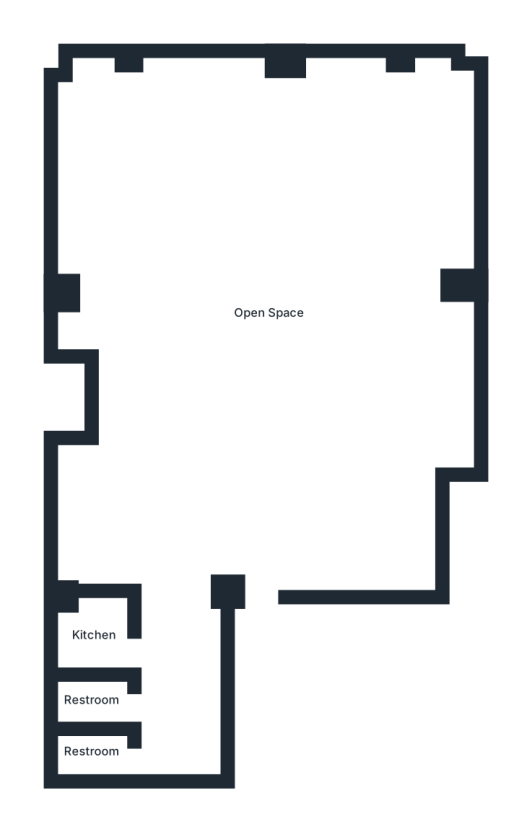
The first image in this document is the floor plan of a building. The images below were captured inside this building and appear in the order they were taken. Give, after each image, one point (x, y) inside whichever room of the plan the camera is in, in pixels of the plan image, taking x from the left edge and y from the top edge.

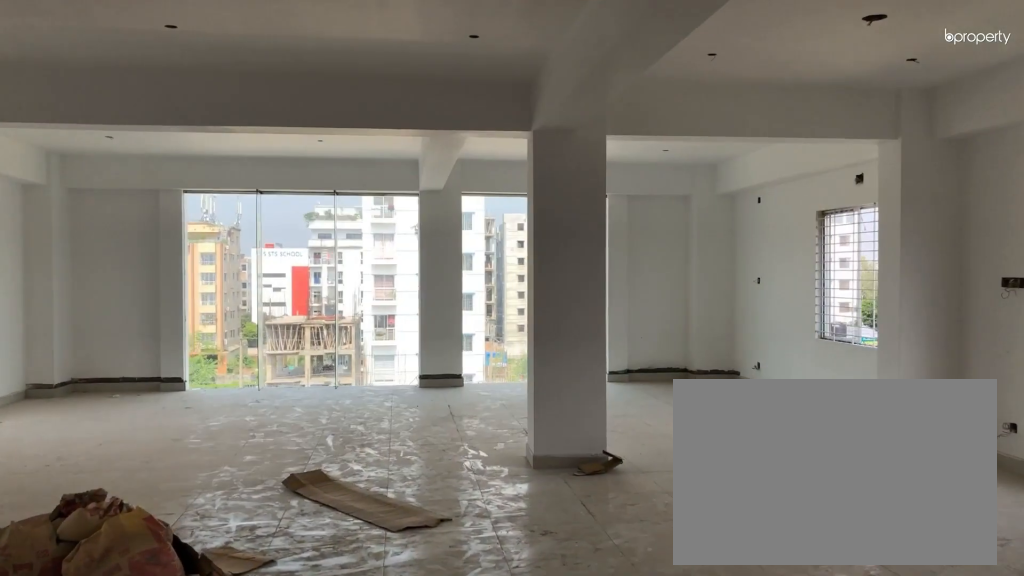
(262, 545)
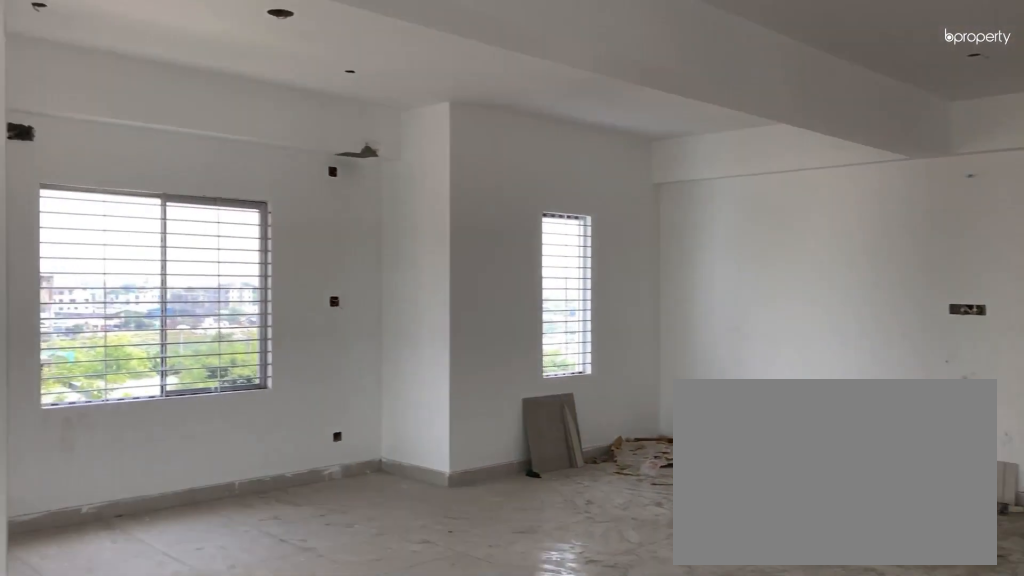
(268, 316)
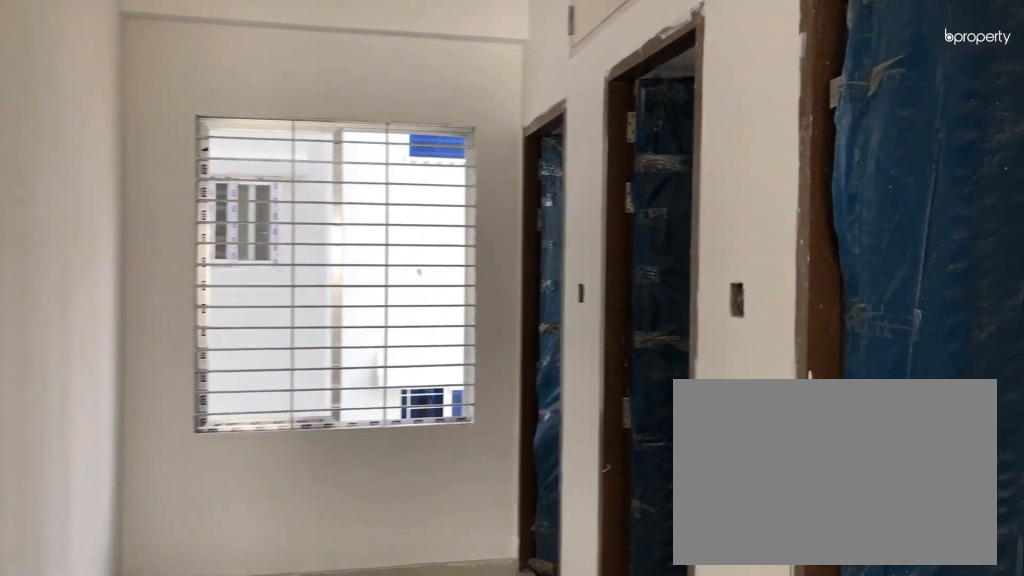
(170, 641)
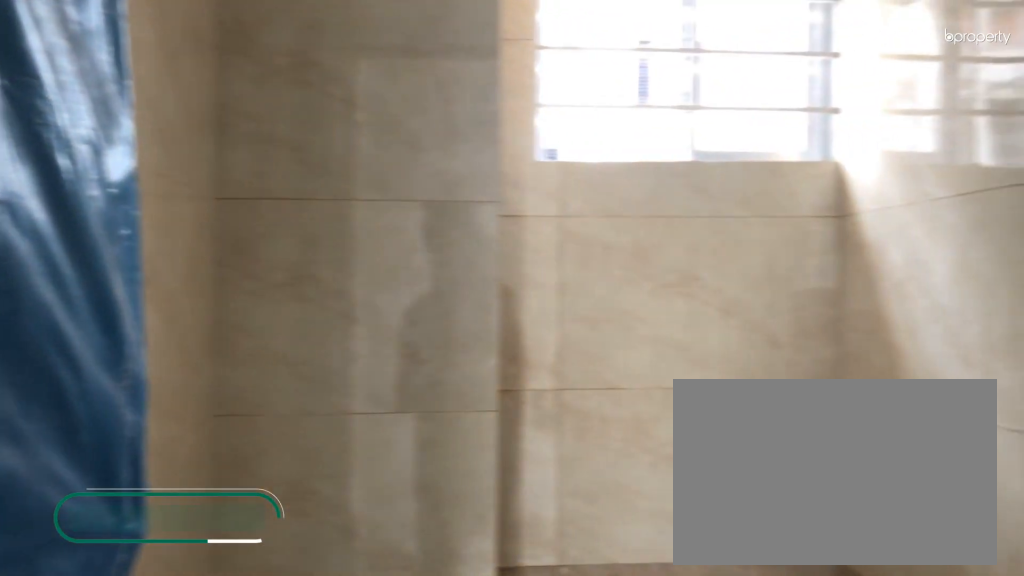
(92, 752)
